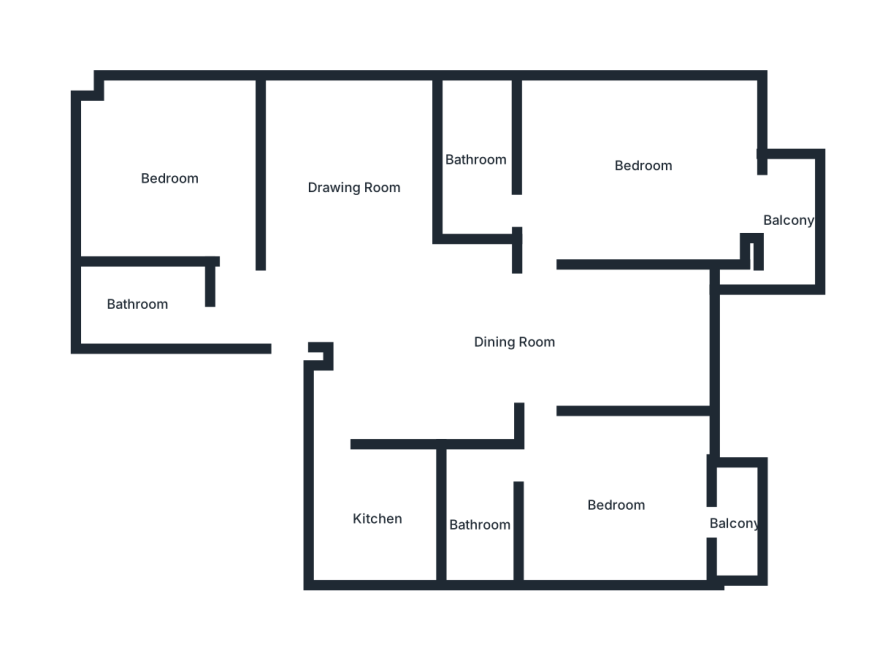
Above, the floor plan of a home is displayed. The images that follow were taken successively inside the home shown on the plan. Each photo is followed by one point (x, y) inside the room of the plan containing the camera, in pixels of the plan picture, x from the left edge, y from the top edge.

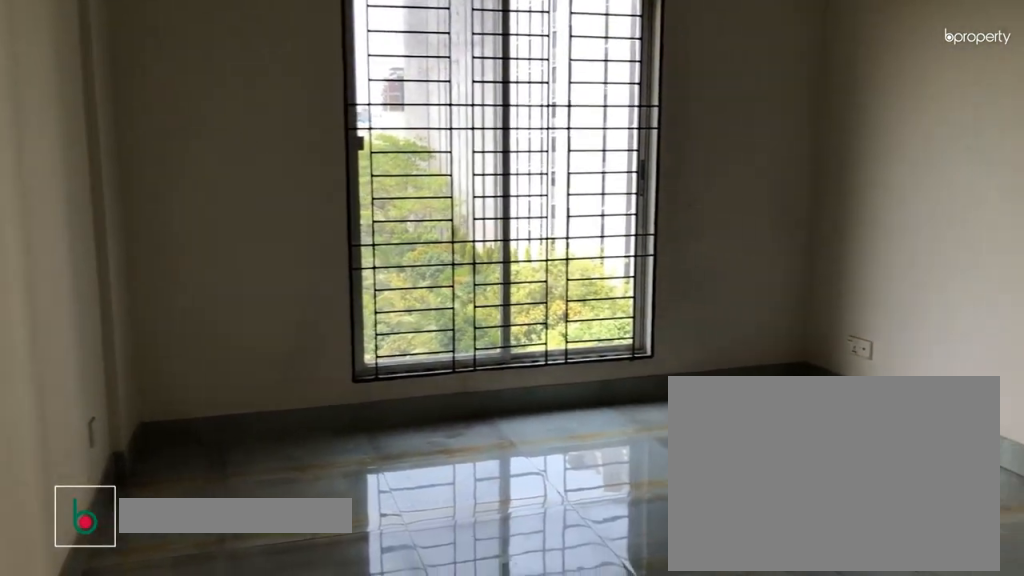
(354, 189)
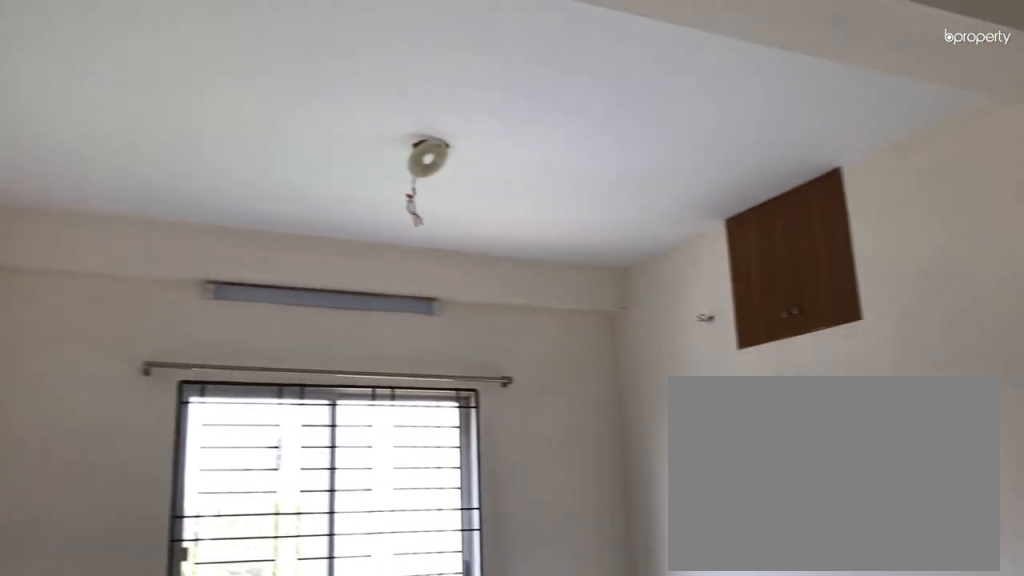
(354, 189)
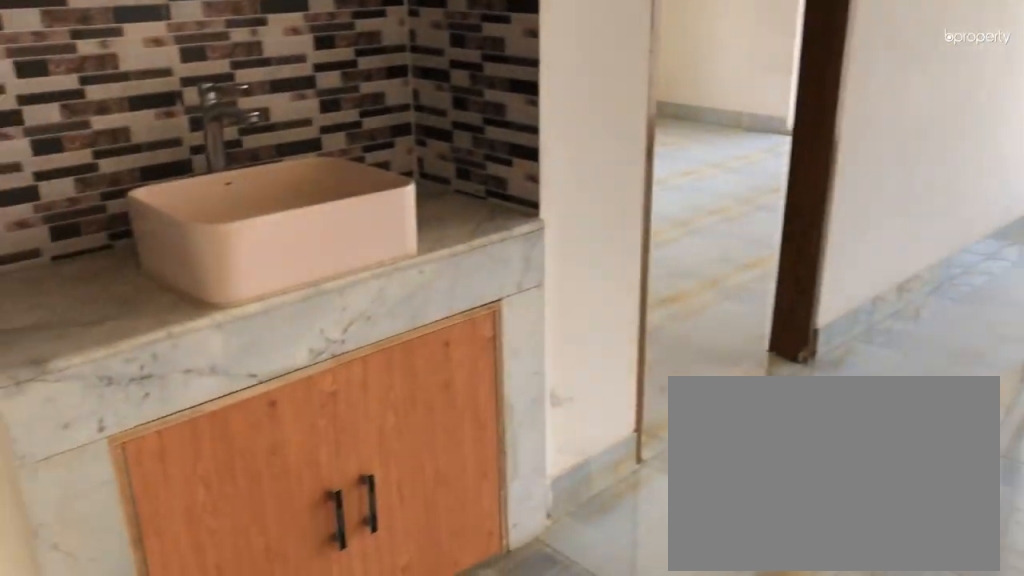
(516, 342)
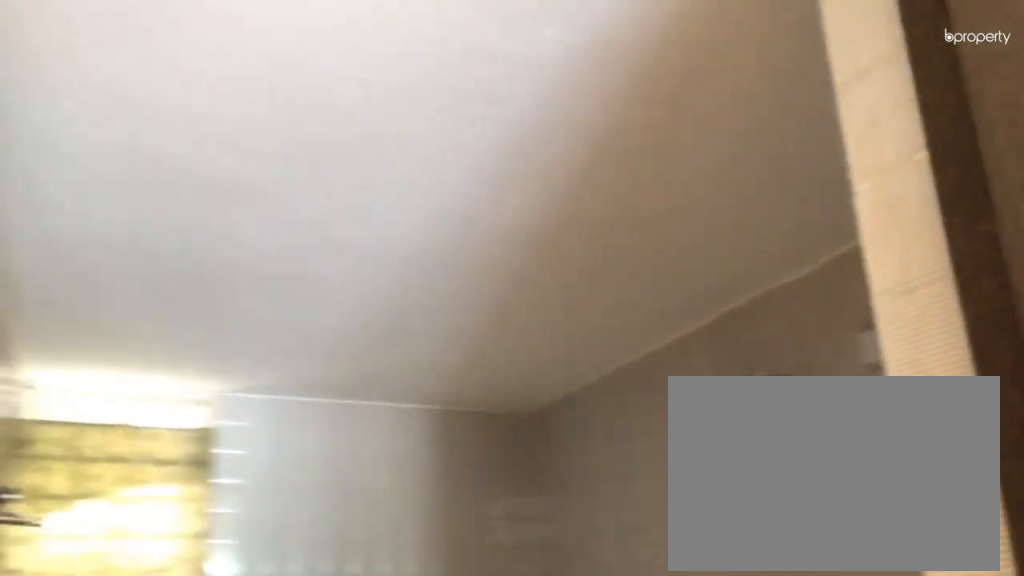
(138, 303)
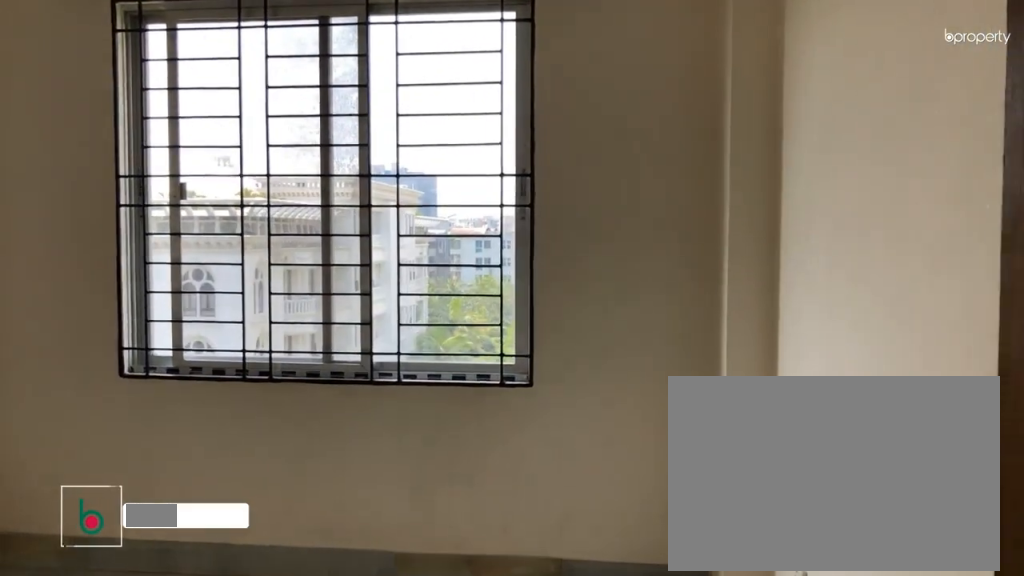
(173, 178)
